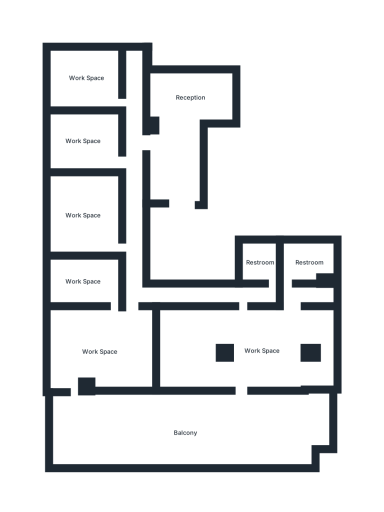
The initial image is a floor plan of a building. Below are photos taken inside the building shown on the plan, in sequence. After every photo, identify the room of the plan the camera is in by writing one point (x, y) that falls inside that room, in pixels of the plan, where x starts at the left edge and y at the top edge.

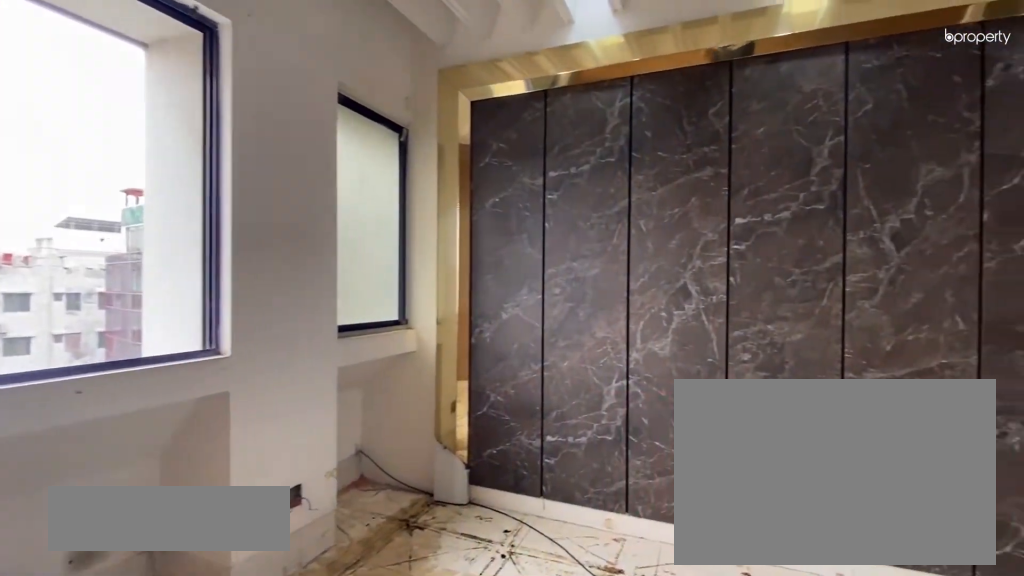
(85, 140)
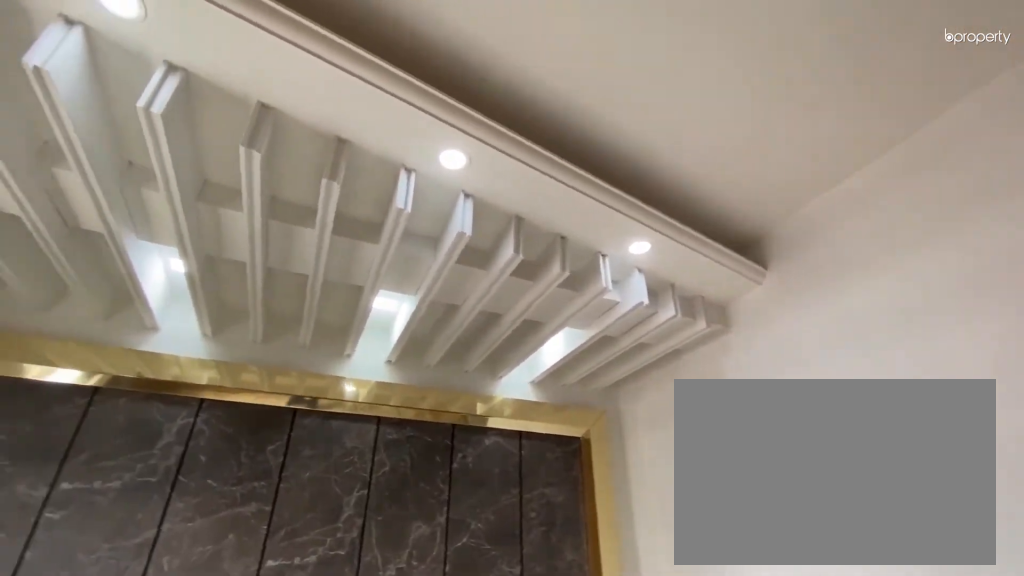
(85, 140)
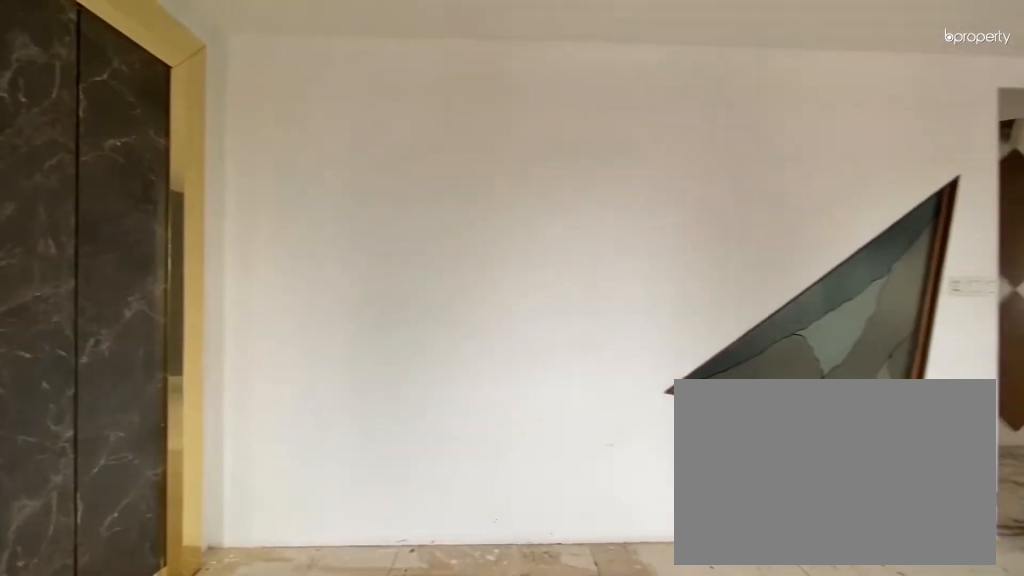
(83, 216)
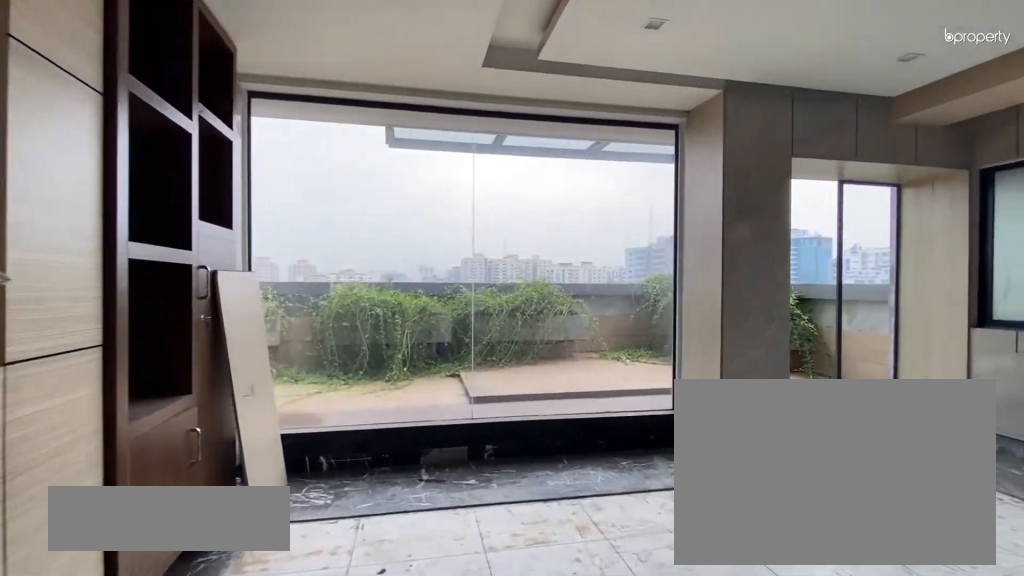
(100, 352)
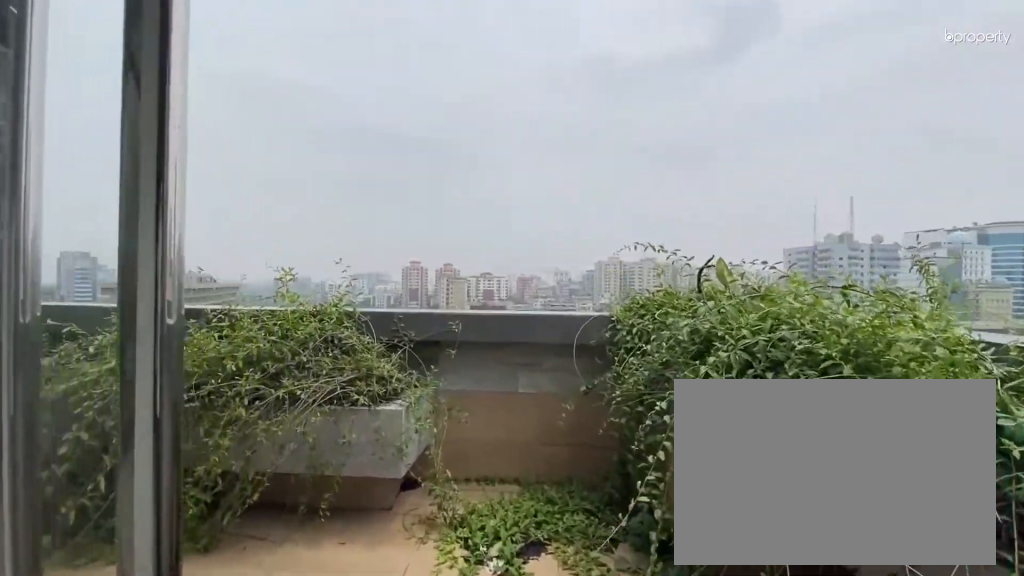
(75, 406)
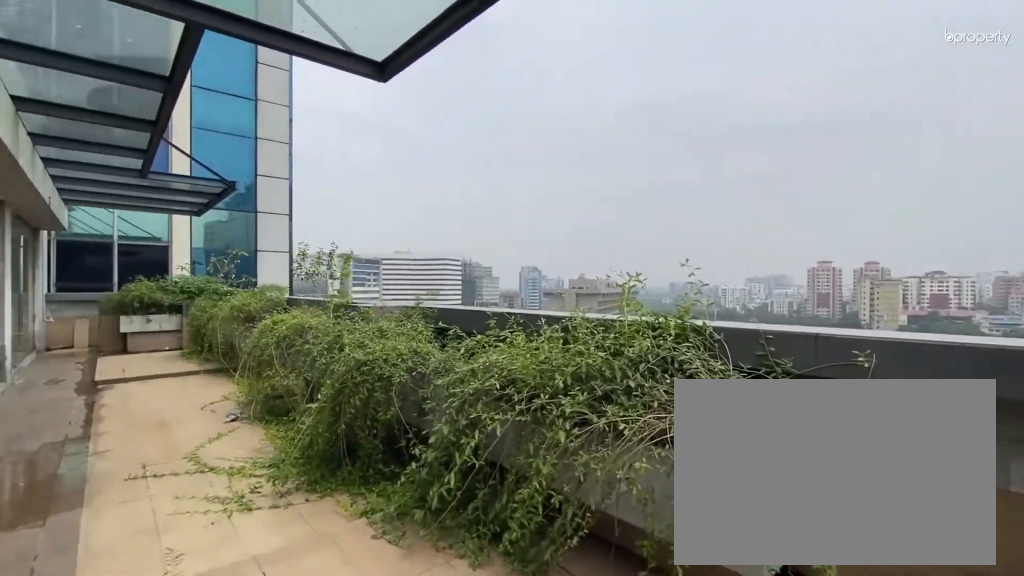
(107, 437)
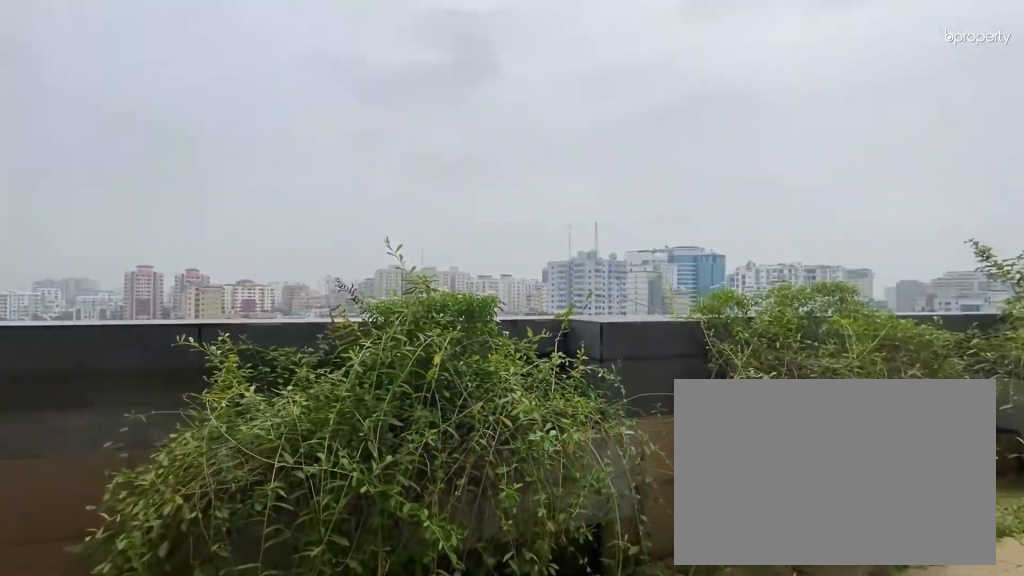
(224, 437)
